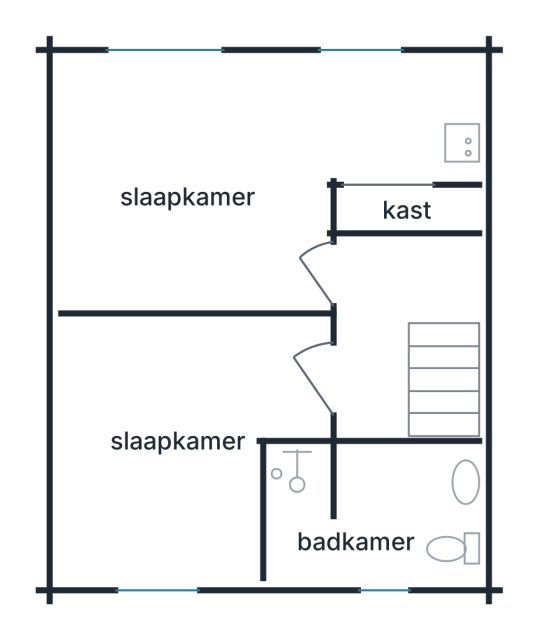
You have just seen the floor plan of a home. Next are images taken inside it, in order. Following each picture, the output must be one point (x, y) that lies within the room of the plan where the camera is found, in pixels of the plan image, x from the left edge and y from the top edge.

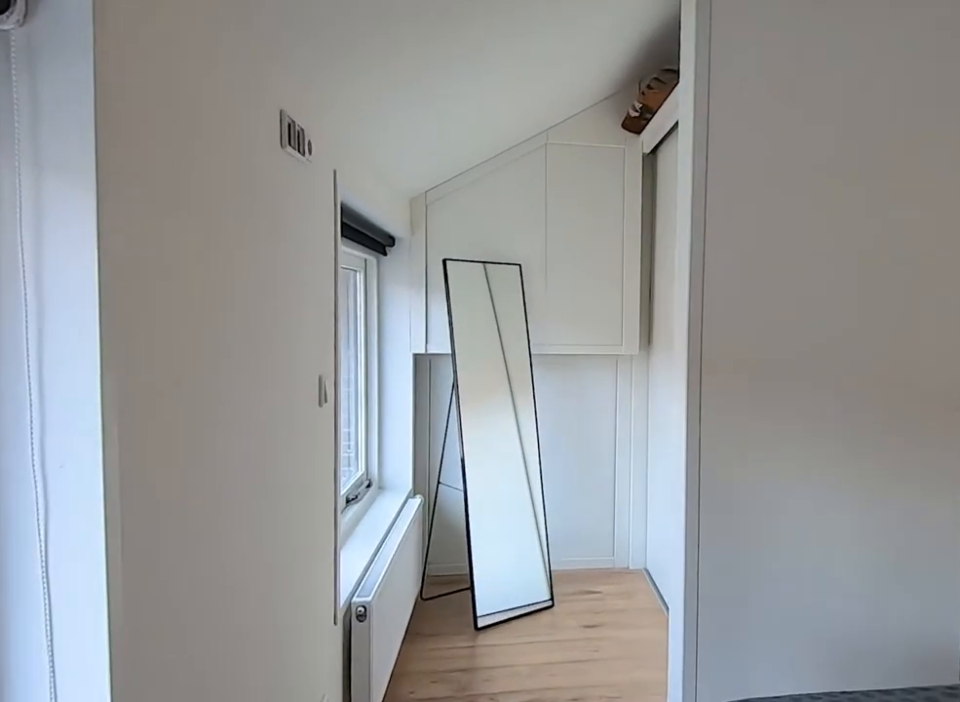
(236, 173)
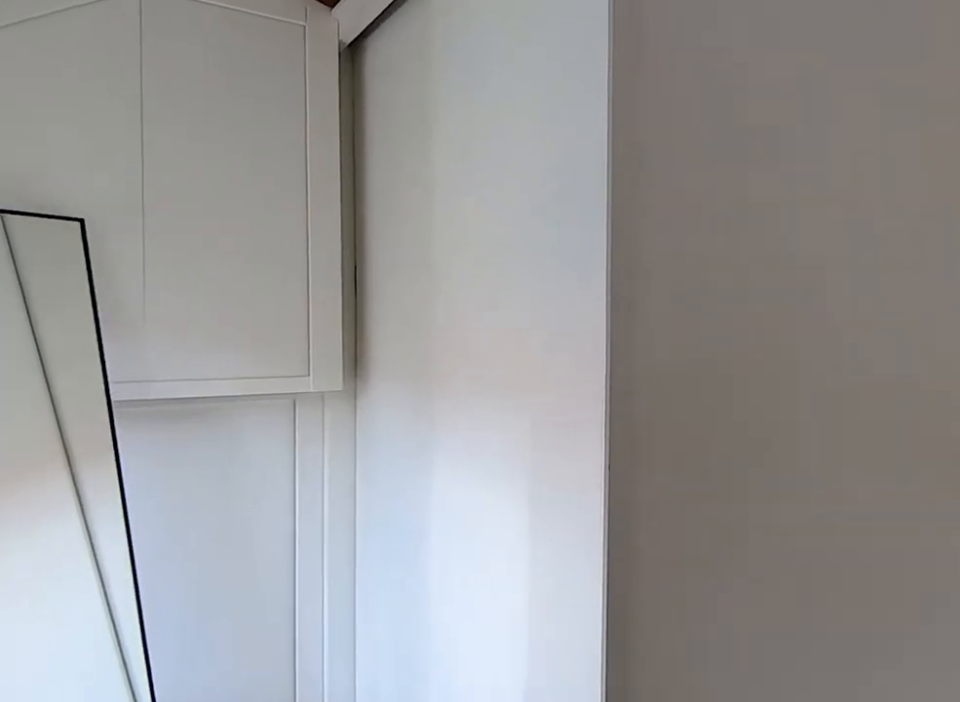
(236, 173)
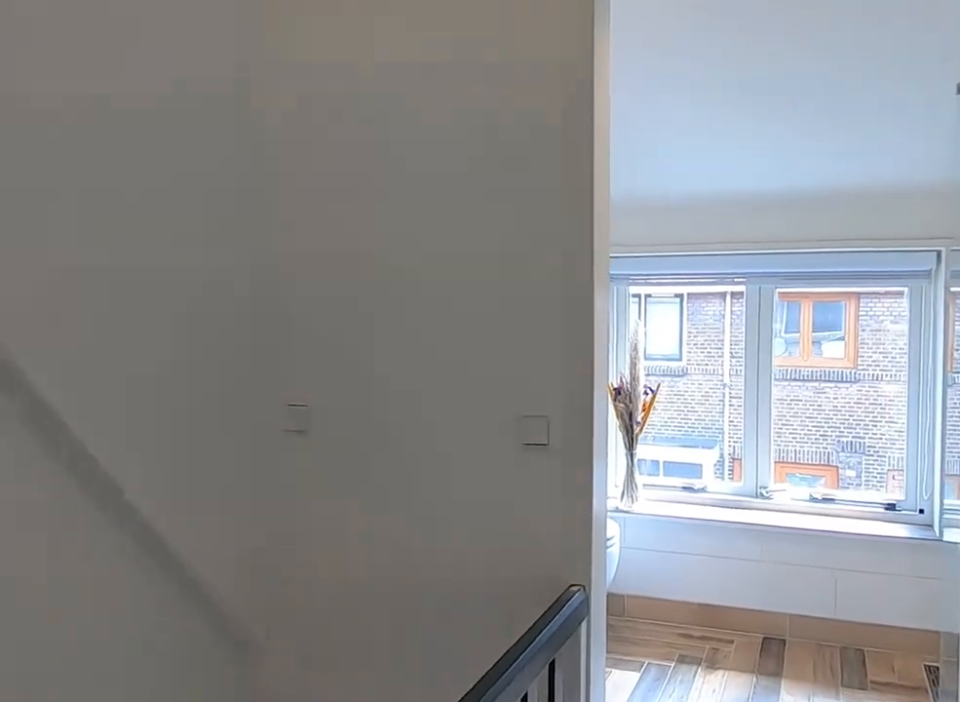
(393, 321)
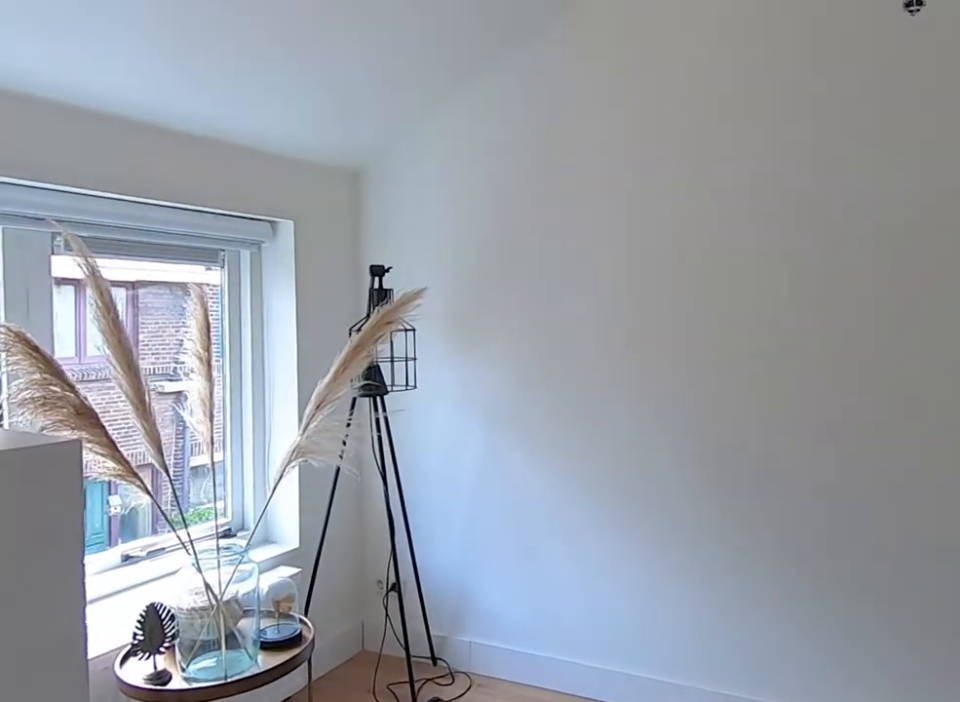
(64, 396)
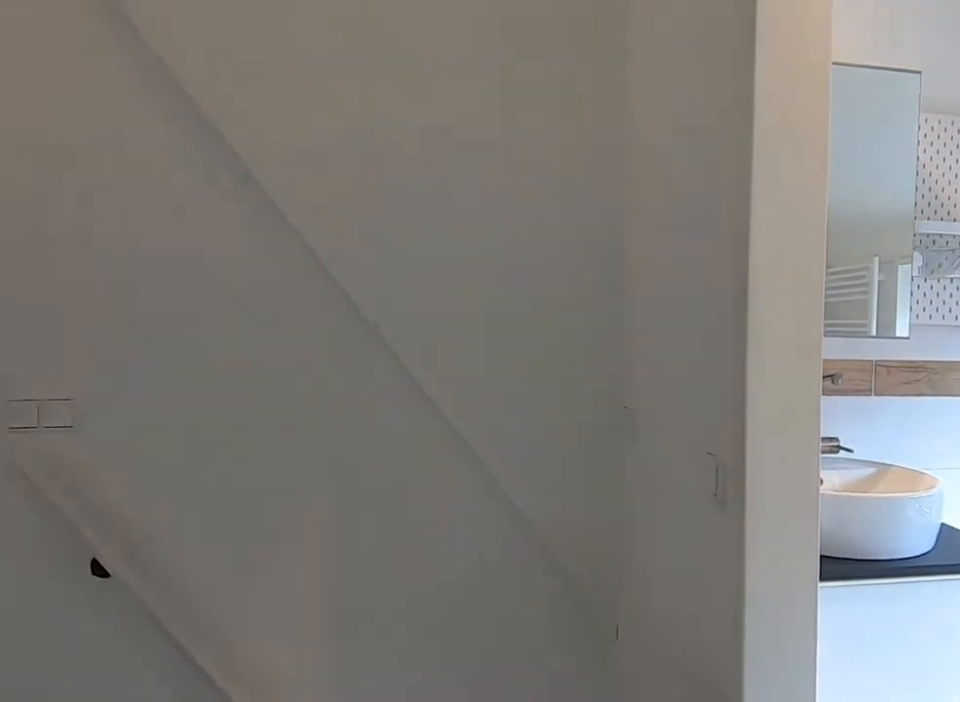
(393, 321)
